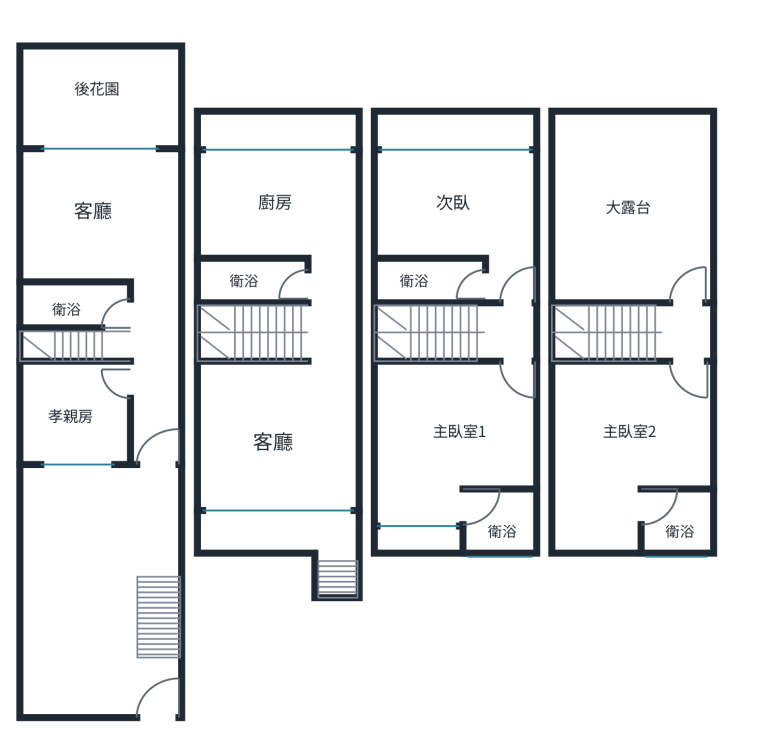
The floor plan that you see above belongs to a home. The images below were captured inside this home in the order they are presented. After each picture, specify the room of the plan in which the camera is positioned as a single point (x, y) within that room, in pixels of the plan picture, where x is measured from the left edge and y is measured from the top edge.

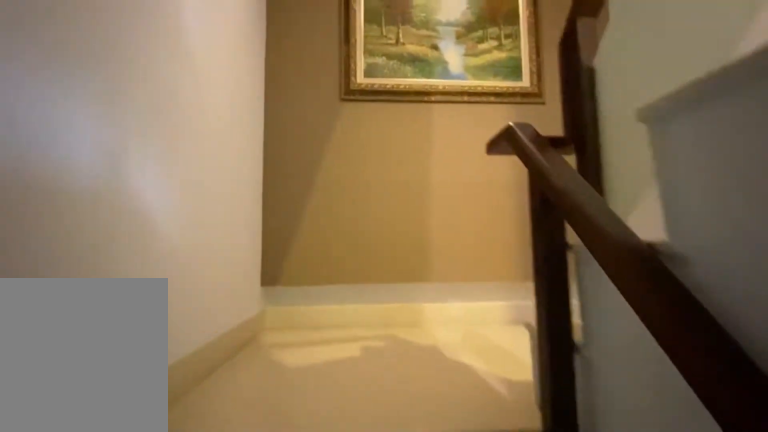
(82, 344)
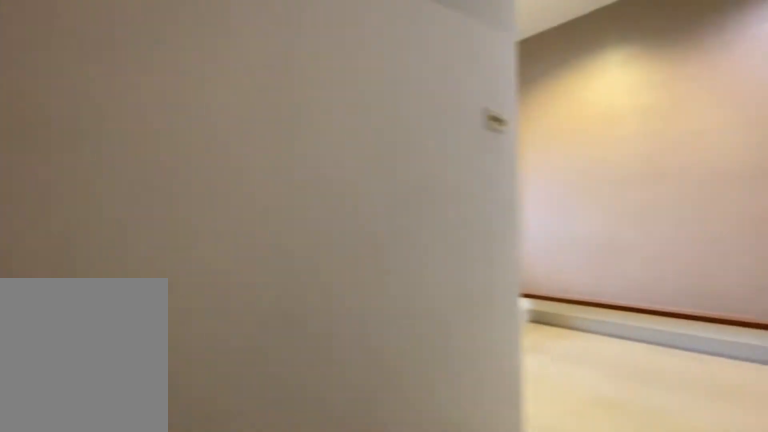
(264, 319)
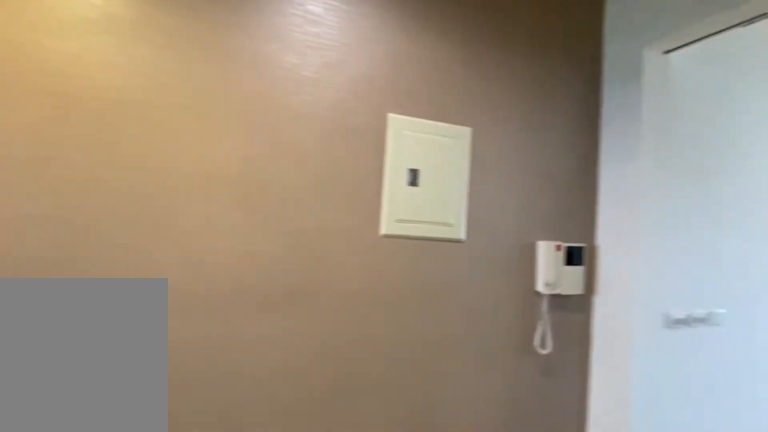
(264, 317)
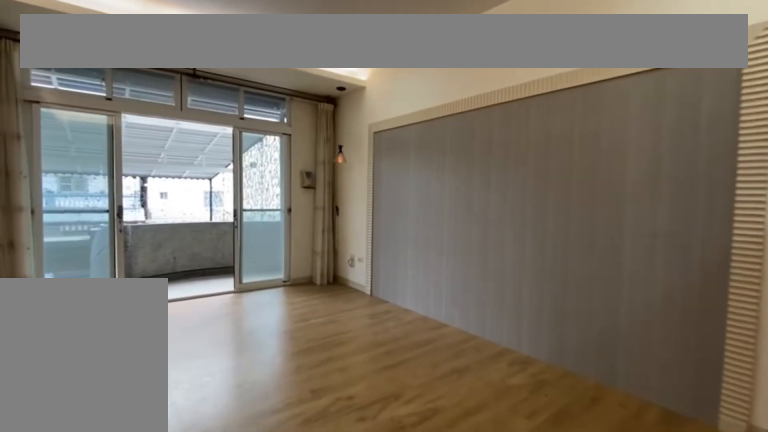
(285, 442)
